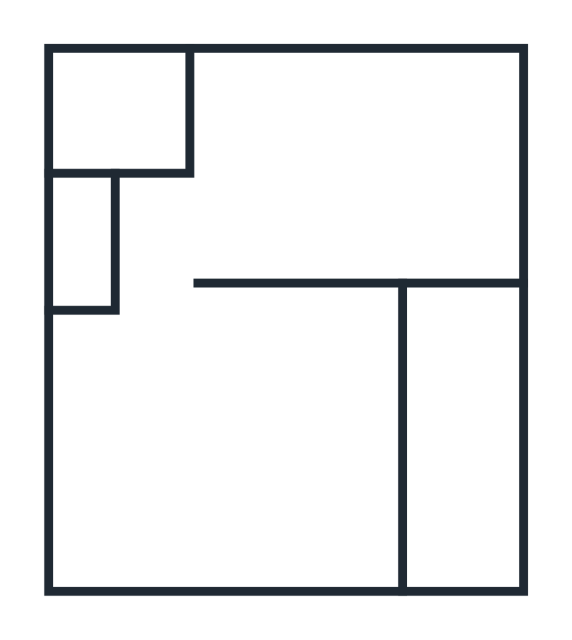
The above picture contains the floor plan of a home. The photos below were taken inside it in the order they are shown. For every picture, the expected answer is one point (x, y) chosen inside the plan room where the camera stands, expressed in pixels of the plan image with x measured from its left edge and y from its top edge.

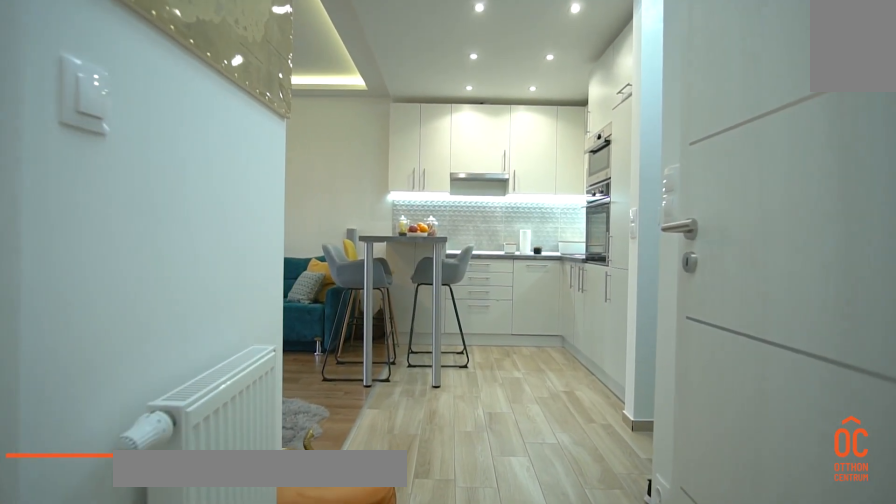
(213, 467)
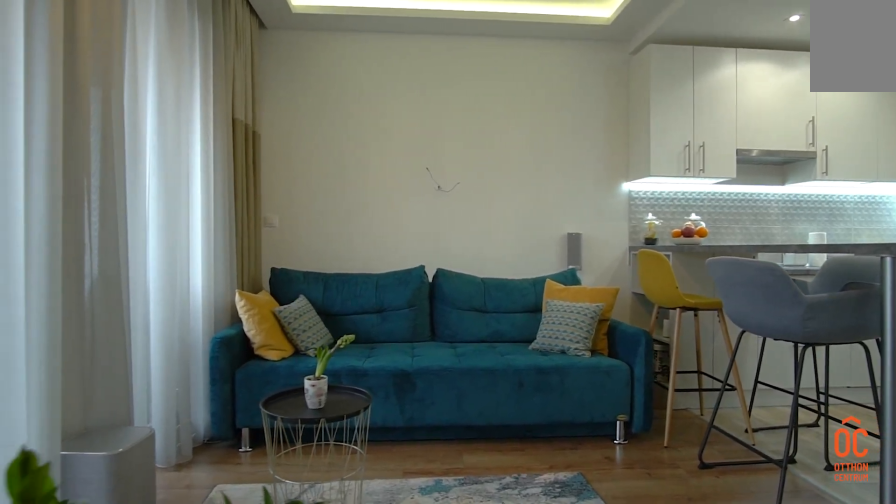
(212, 466)
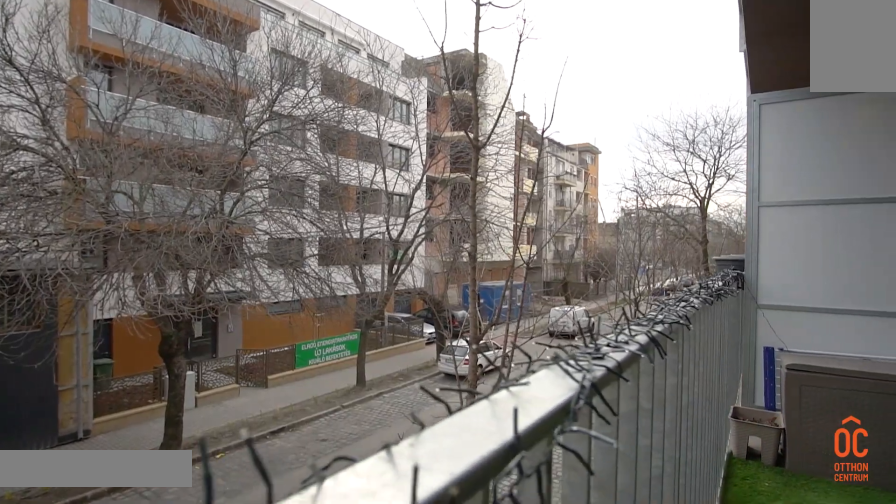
(466, 431)
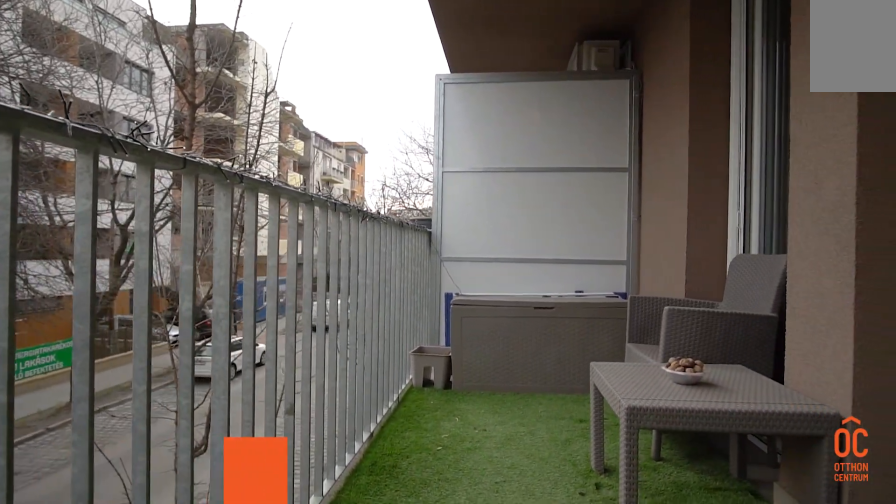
(467, 431)
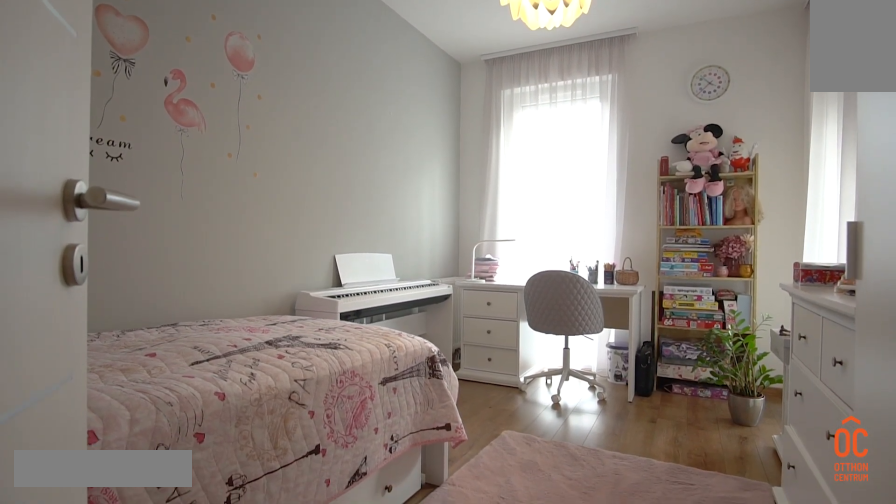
(366, 168)
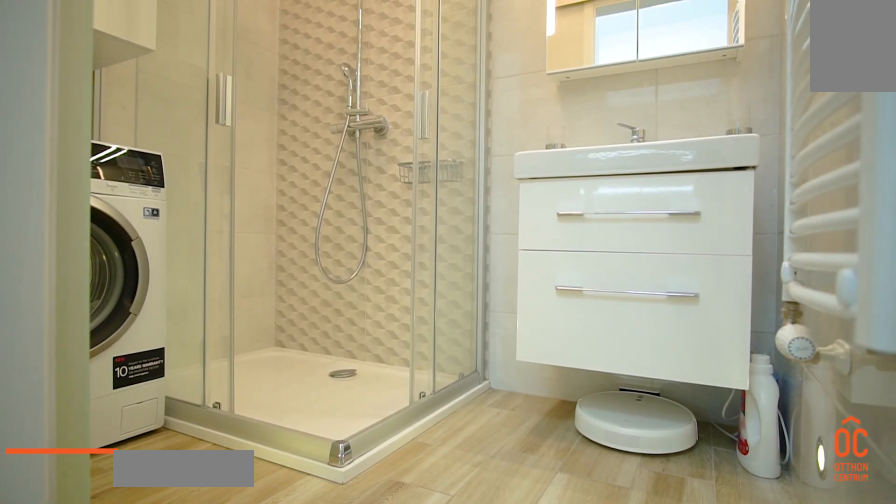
(113, 116)
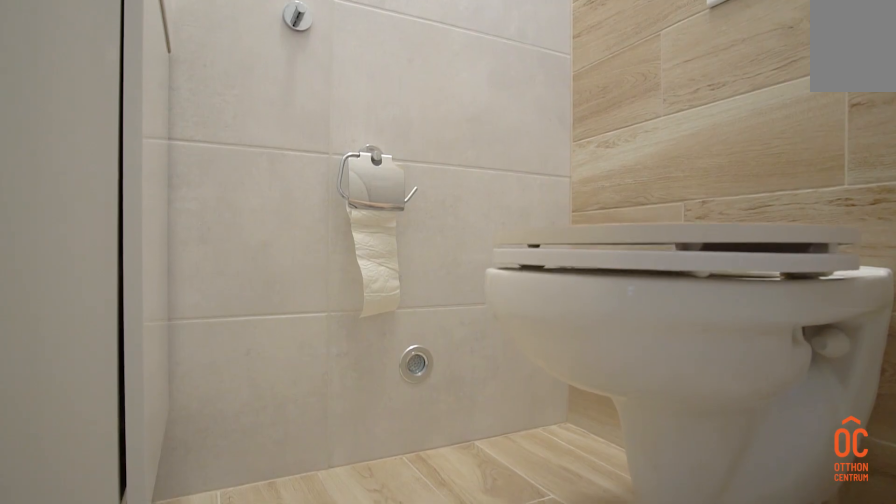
(95, 245)
